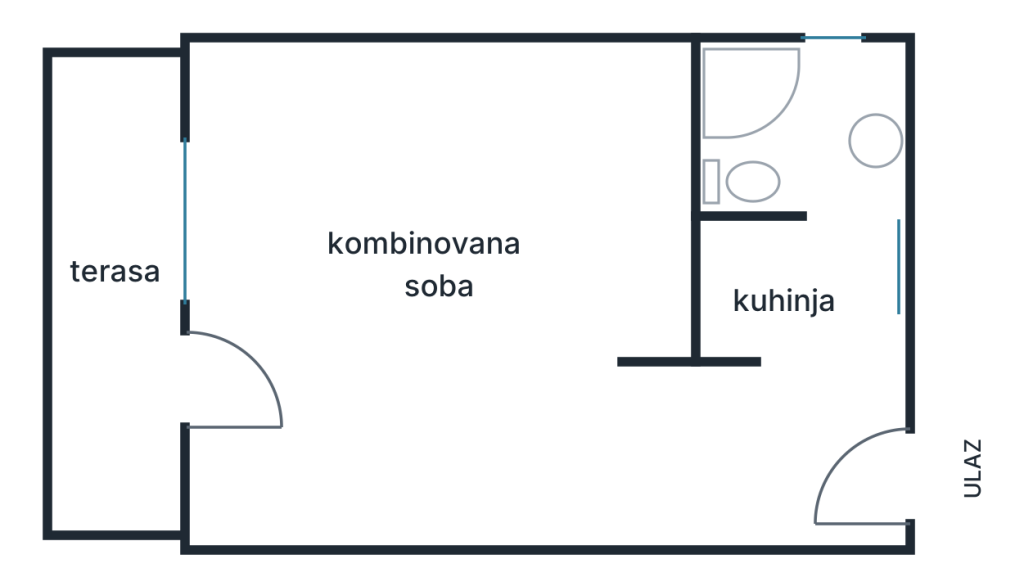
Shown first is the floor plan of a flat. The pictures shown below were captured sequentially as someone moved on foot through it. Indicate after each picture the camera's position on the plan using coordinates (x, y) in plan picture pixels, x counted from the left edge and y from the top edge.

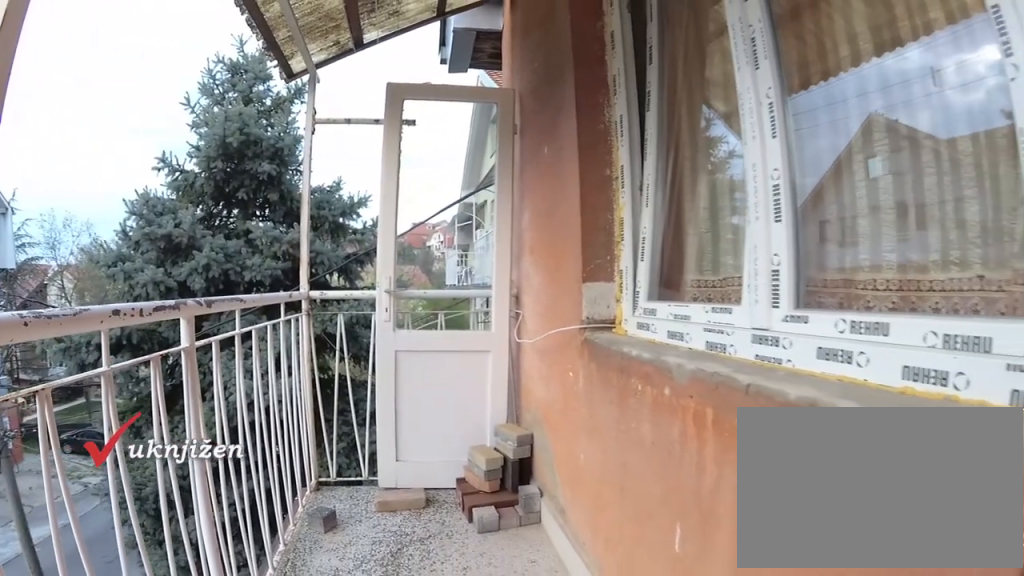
(104, 385)
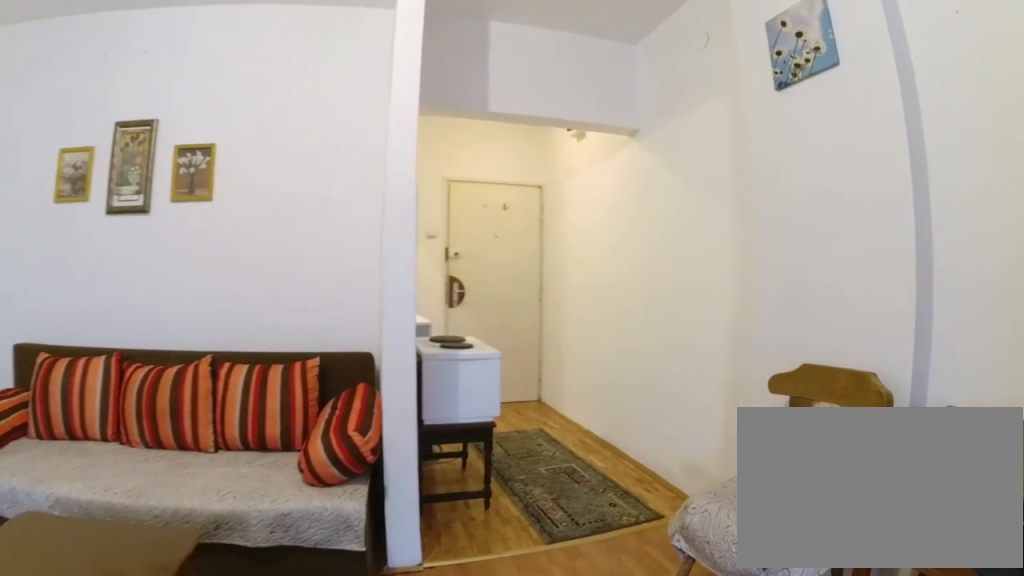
(385, 392)
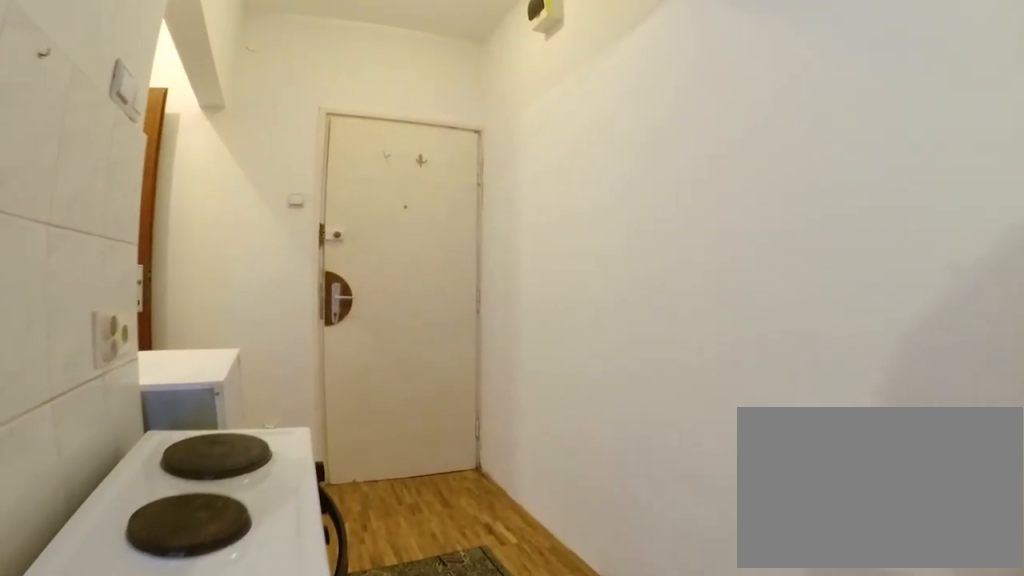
(593, 437)
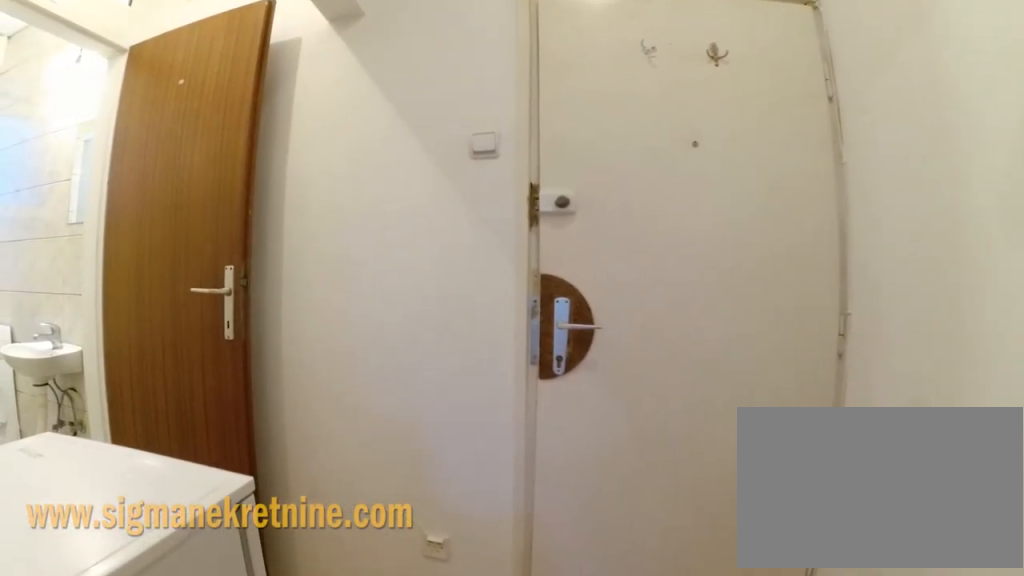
(734, 432)
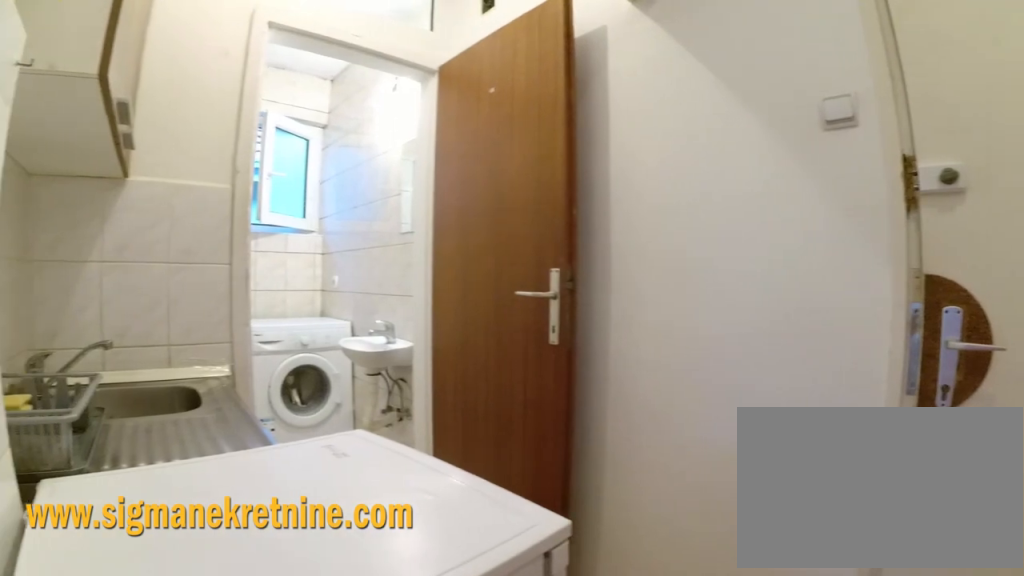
(746, 434)
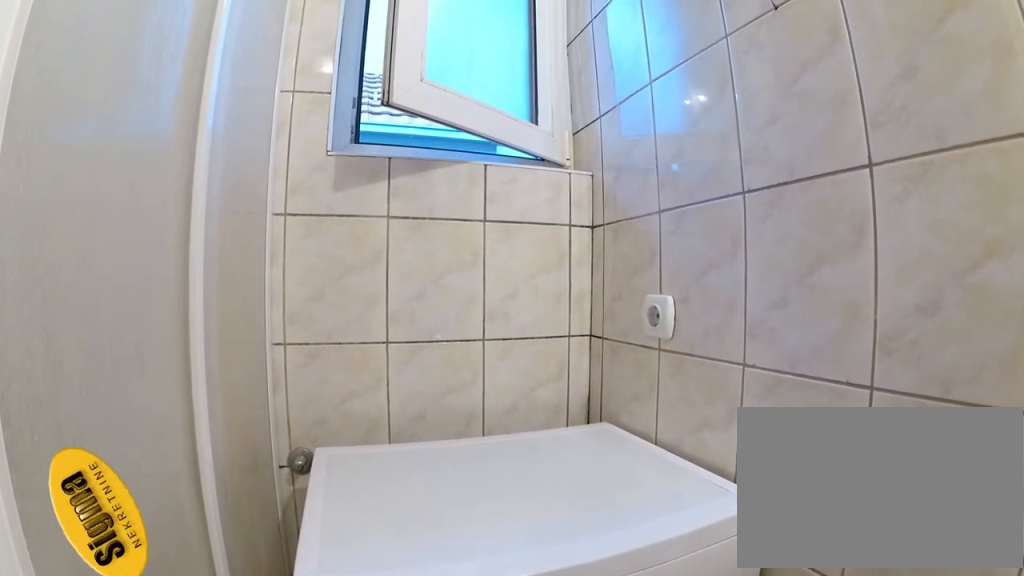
(841, 130)
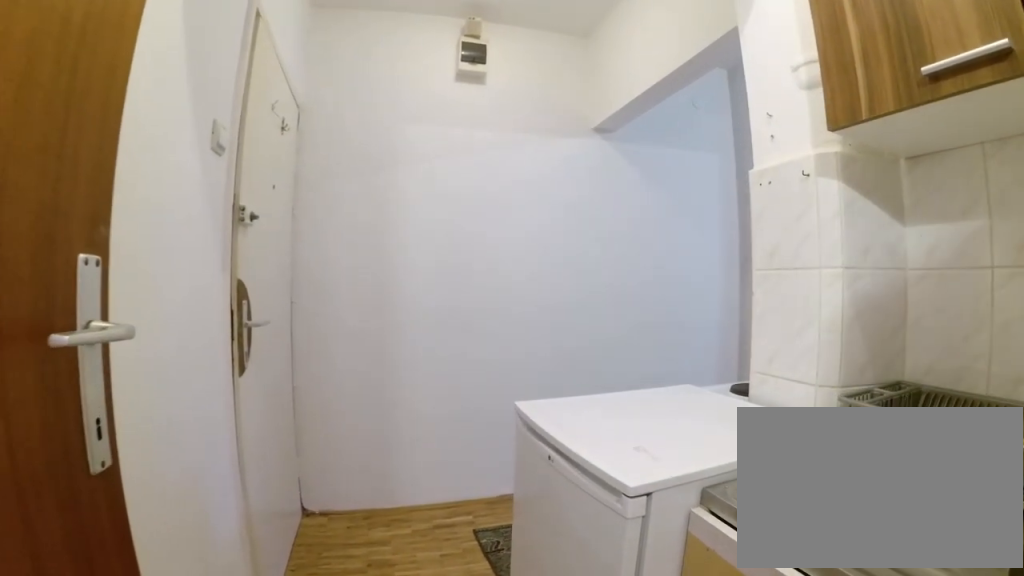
(842, 212)
